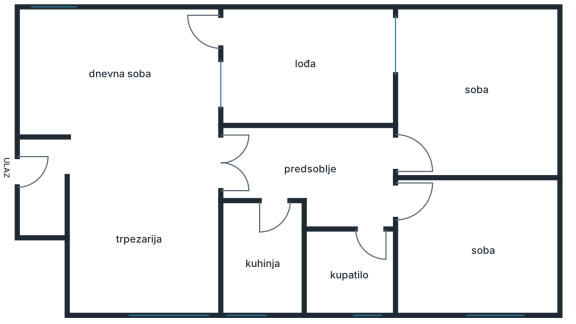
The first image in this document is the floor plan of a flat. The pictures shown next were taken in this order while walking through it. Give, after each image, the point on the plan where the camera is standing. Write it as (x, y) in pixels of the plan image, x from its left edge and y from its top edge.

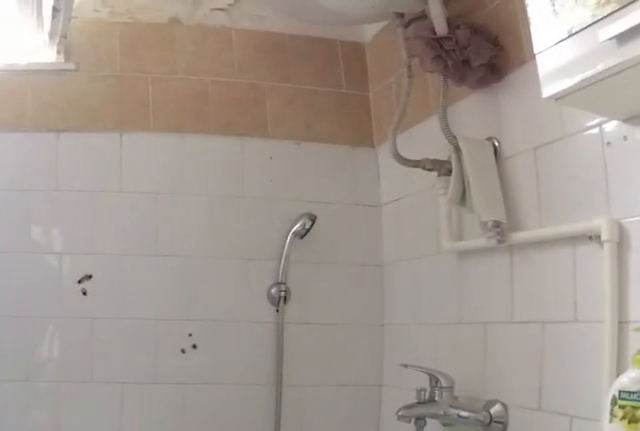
(365, 250)
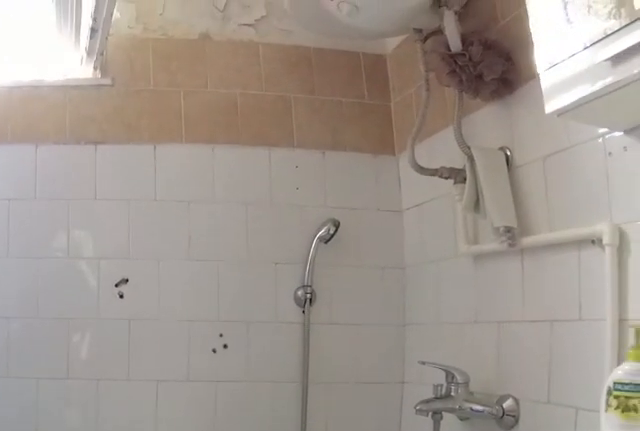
(365, 250)
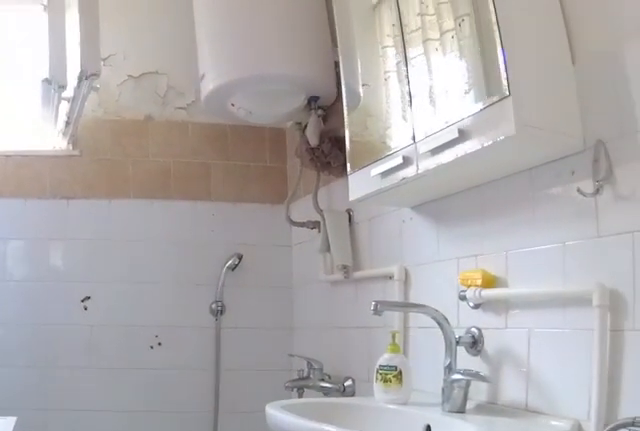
(365, 225)
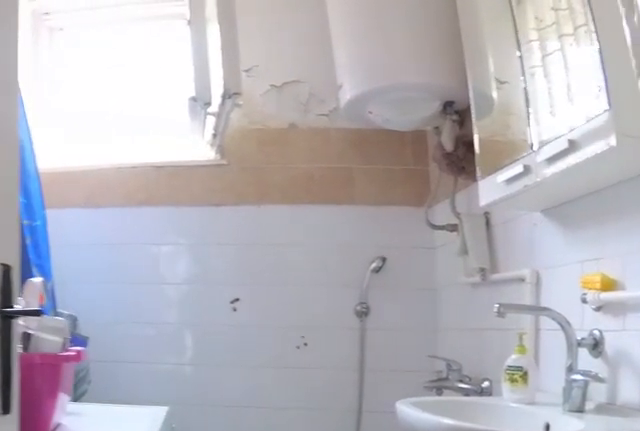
(363, 216)
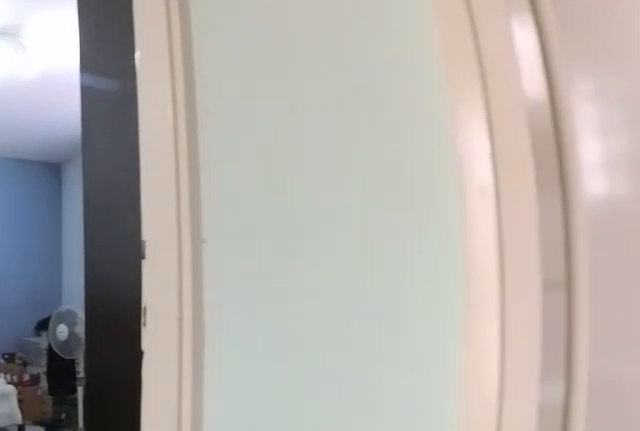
(355, 202)
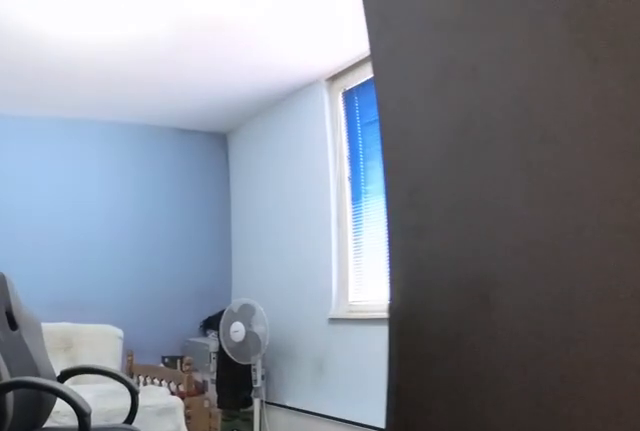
(387, 198)
